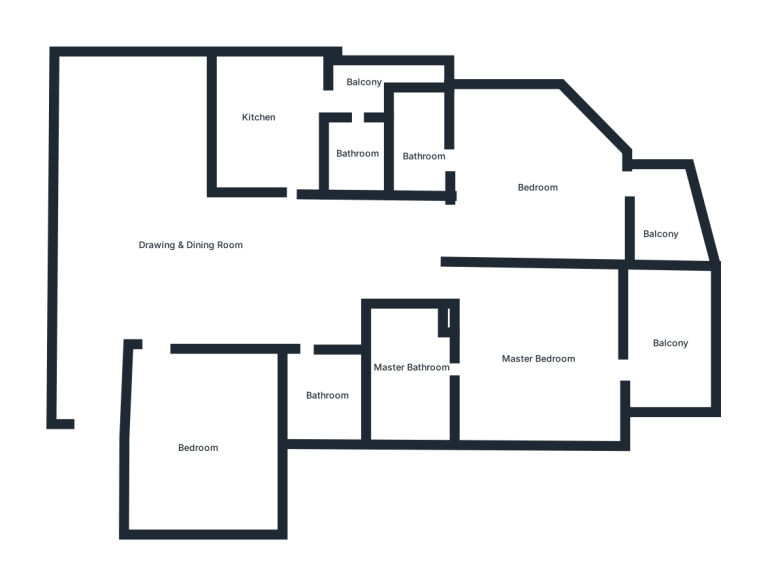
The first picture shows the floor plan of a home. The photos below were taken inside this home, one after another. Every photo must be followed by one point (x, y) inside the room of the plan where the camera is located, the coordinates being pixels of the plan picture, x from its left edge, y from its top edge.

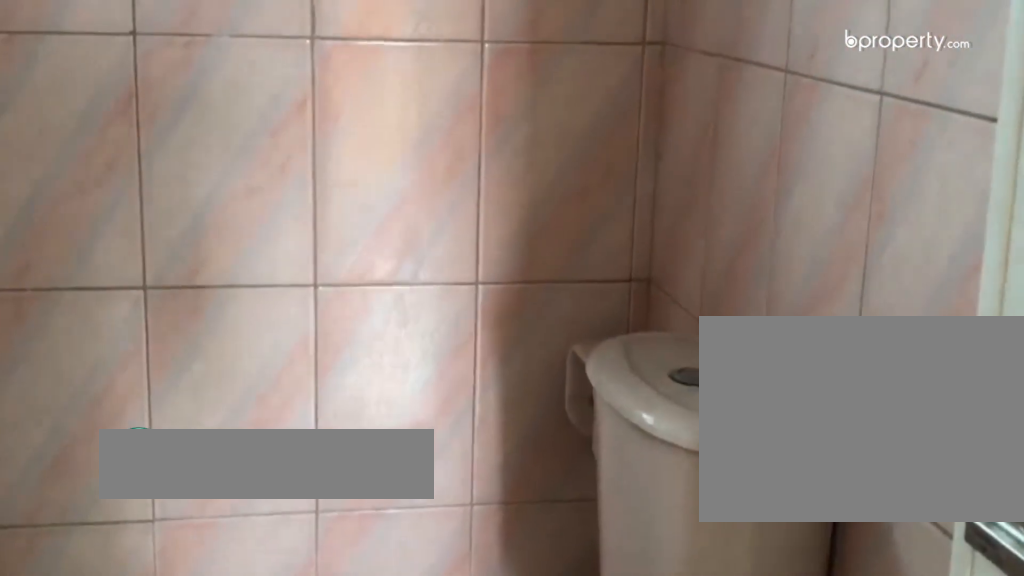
(325, 386)
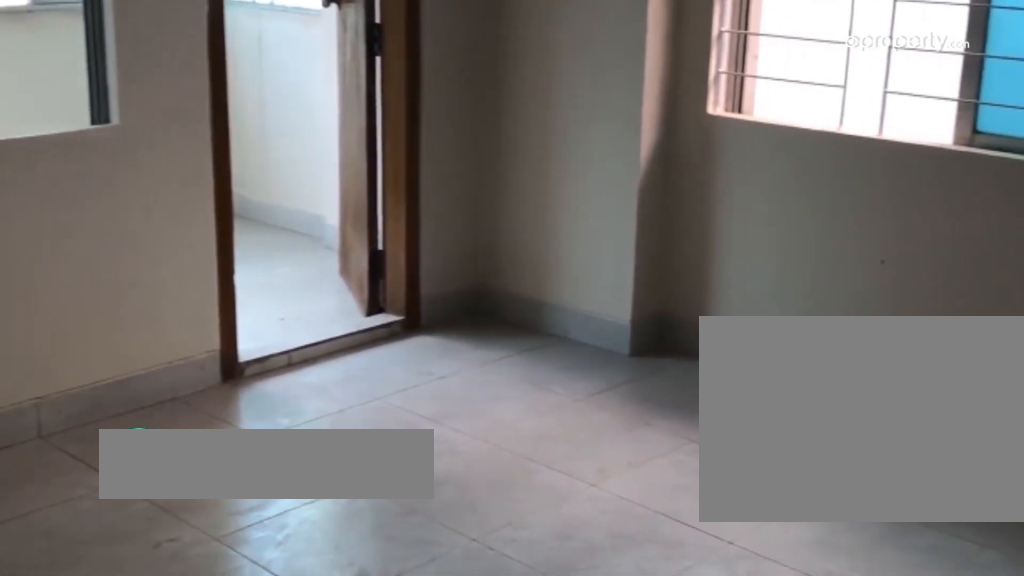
(523, 309)
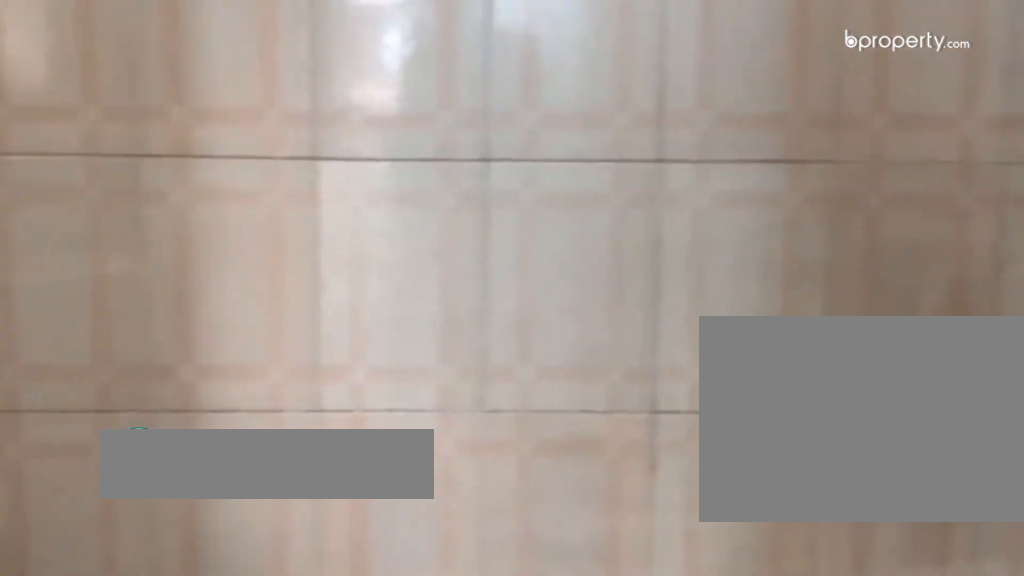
(410, 369)
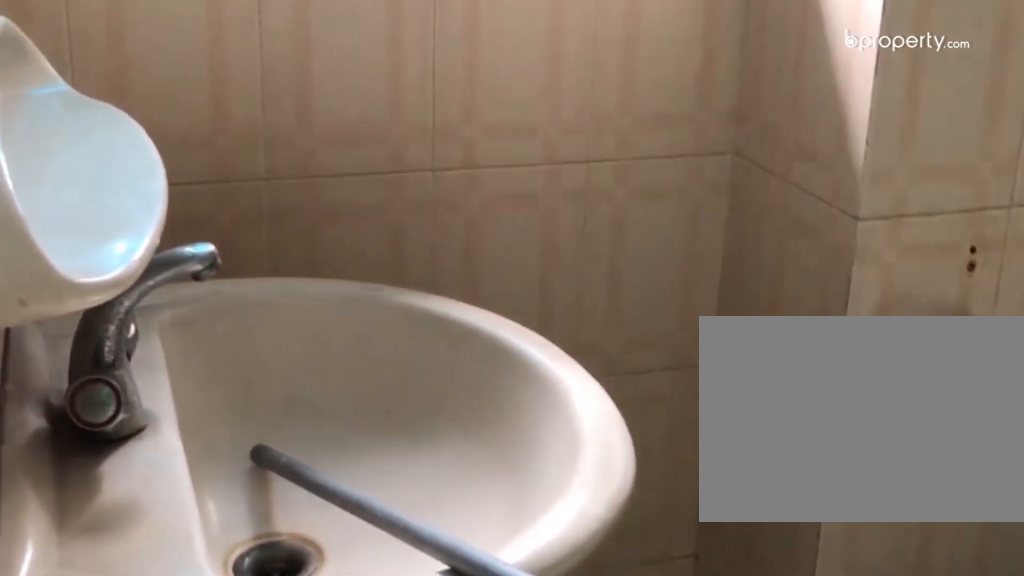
(410, 369)
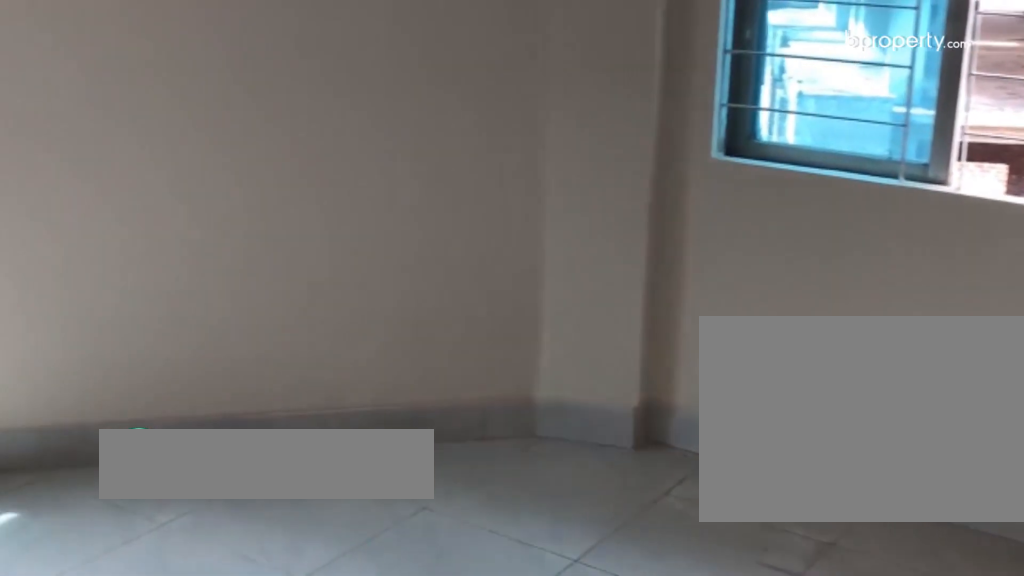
(532, 169)
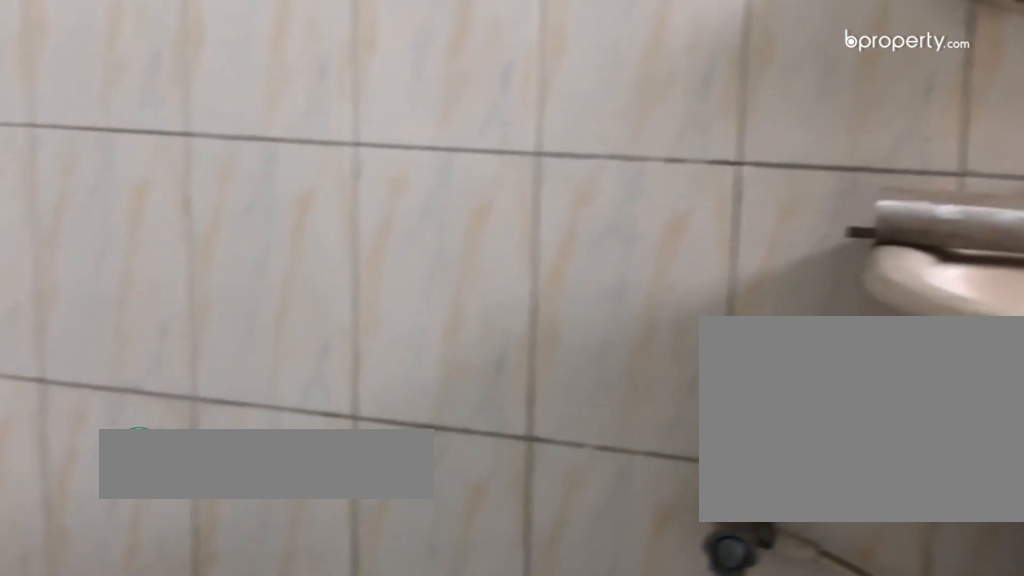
(422, 151)
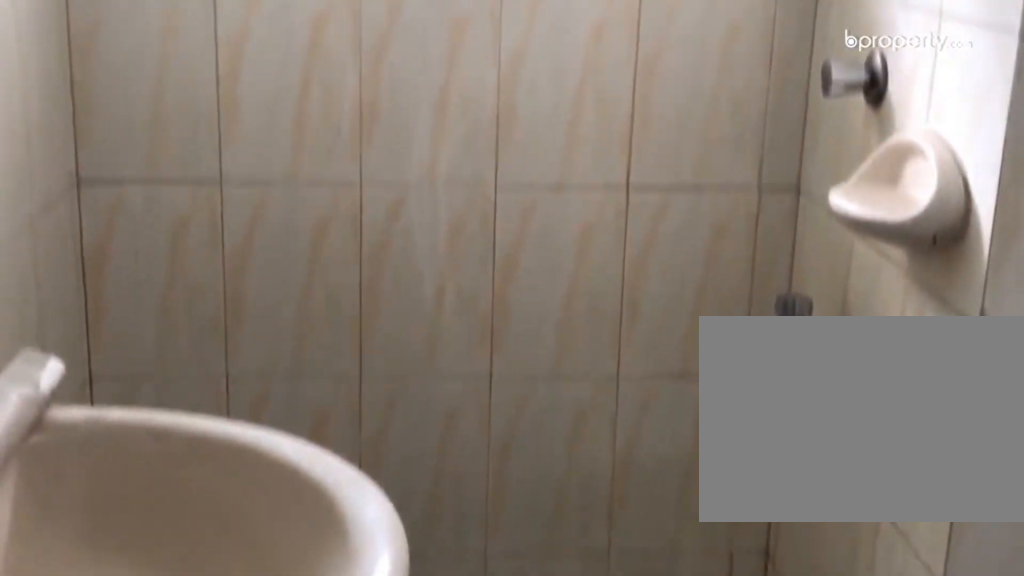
(422, 151)
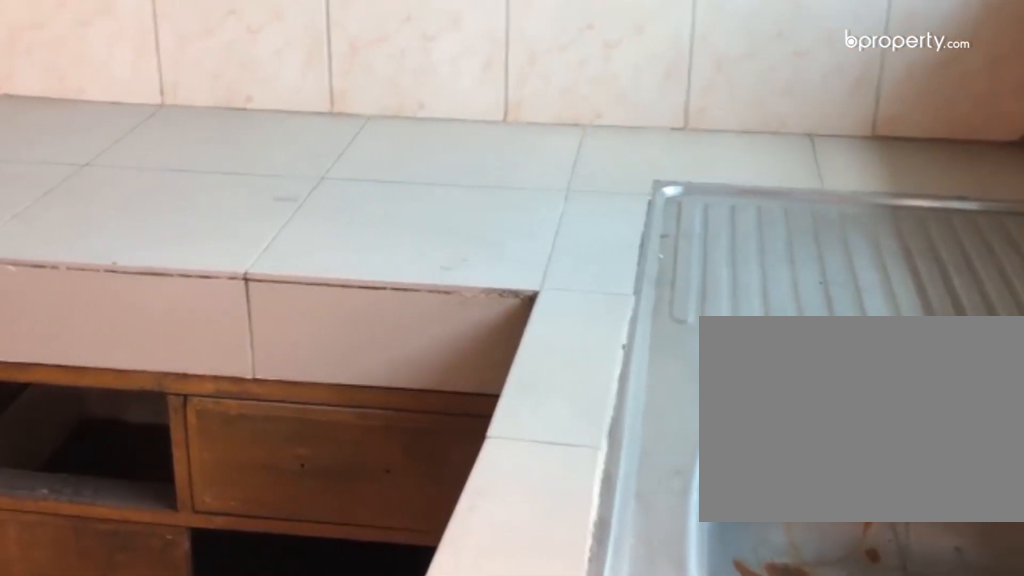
(278, 122)
